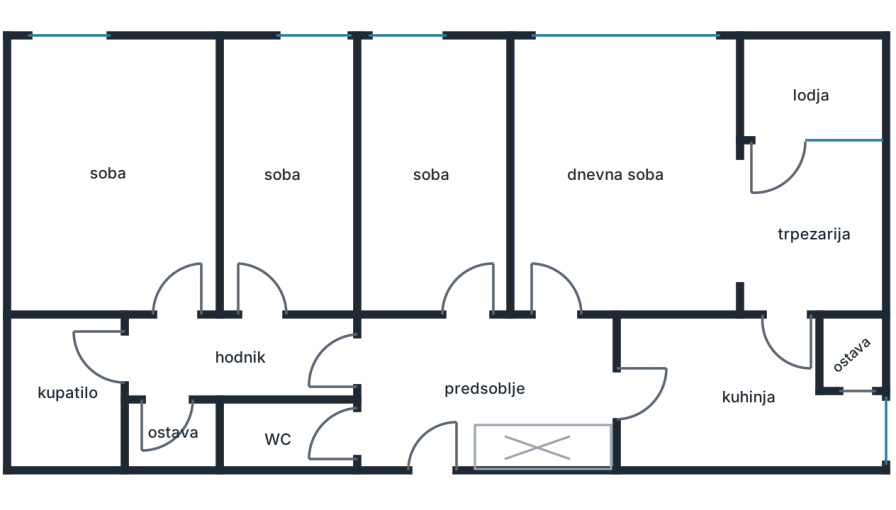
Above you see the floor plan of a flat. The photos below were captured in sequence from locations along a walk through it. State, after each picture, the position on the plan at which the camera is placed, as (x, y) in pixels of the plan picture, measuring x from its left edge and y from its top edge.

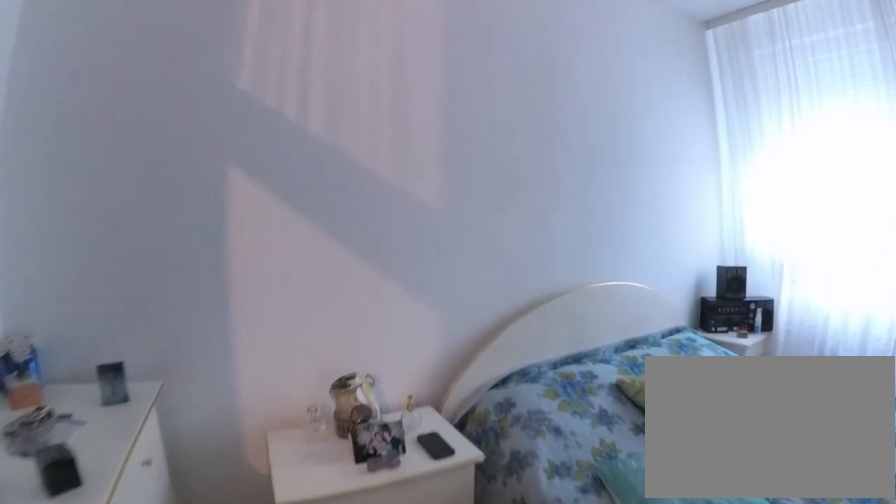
(125, 245)
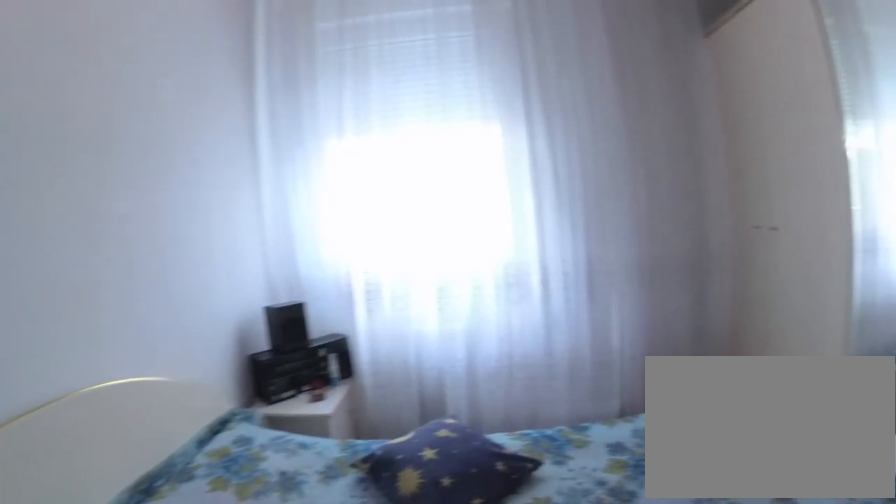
(82, 214)
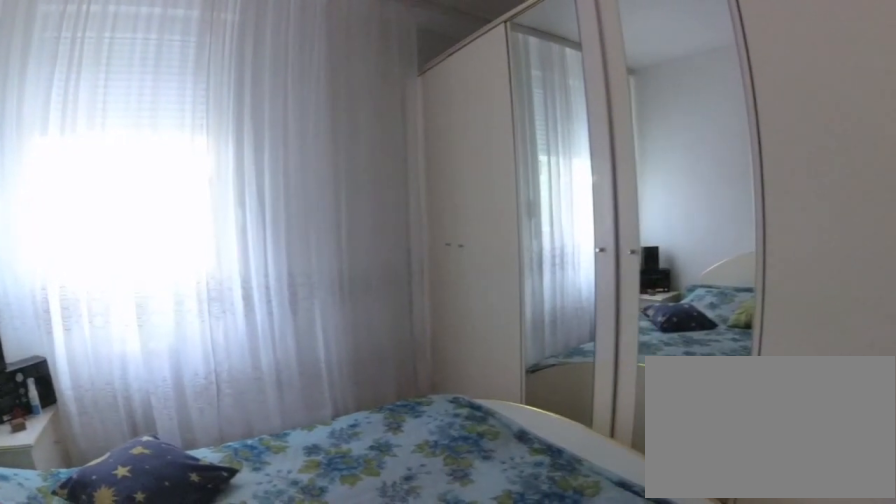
(68, 209)
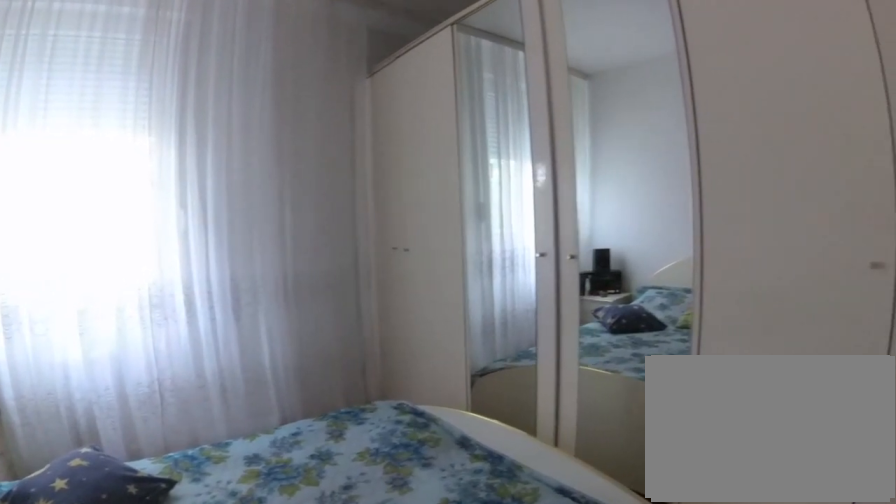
(66, 207)
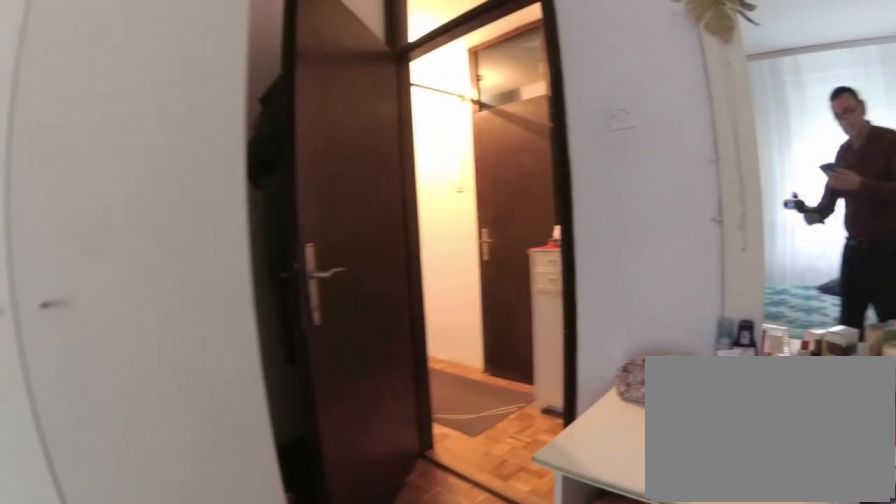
(79, 202)
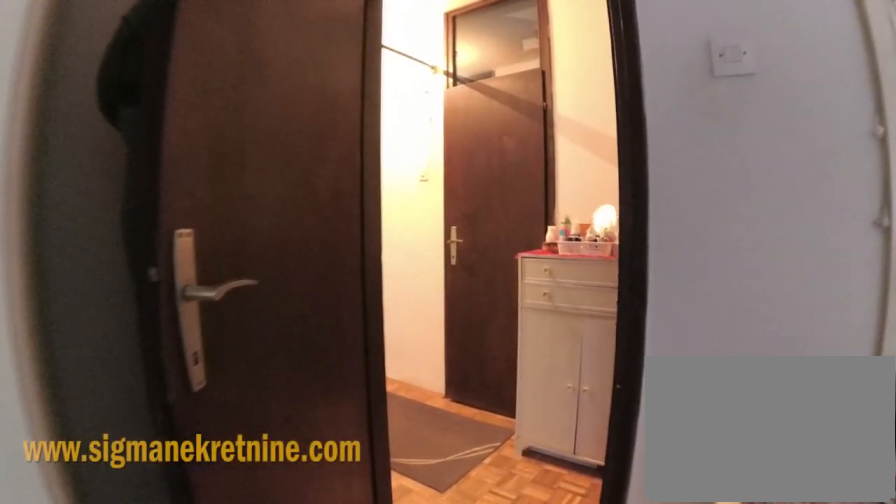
(114, 238)
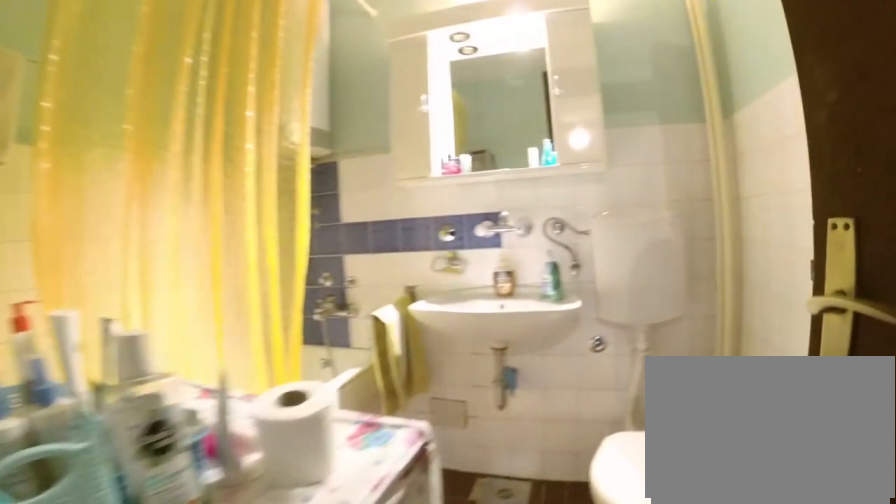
(146, 344)
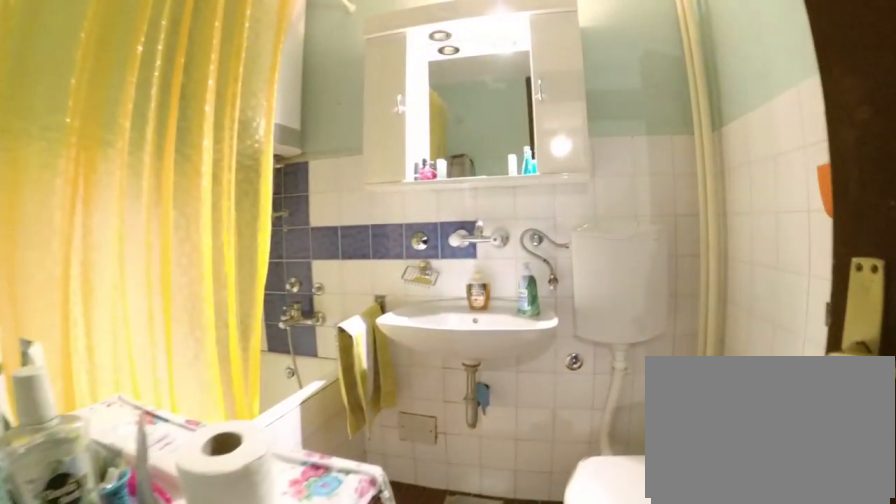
(137, 345)
